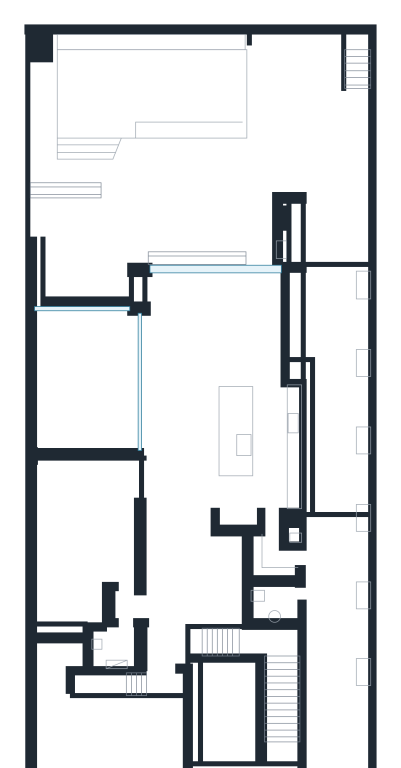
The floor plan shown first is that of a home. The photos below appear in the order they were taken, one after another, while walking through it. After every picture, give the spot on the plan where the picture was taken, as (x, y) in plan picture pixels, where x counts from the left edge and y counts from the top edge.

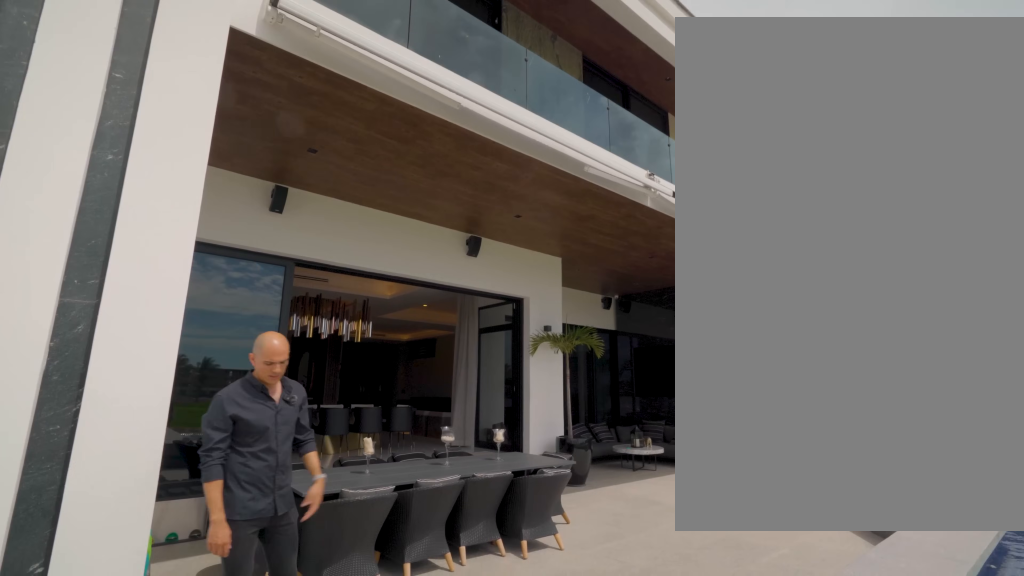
(273, 131)
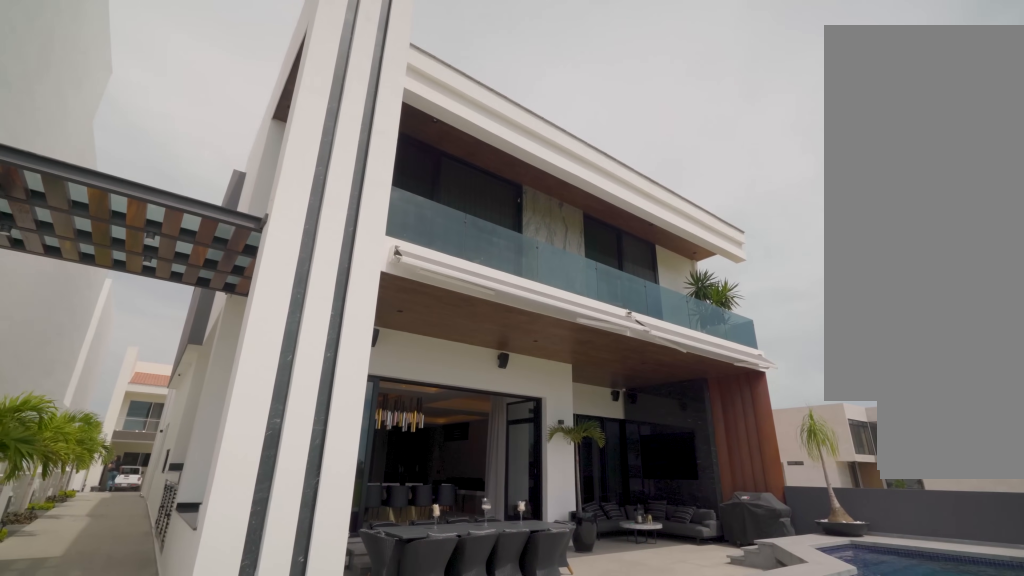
(317, 100)
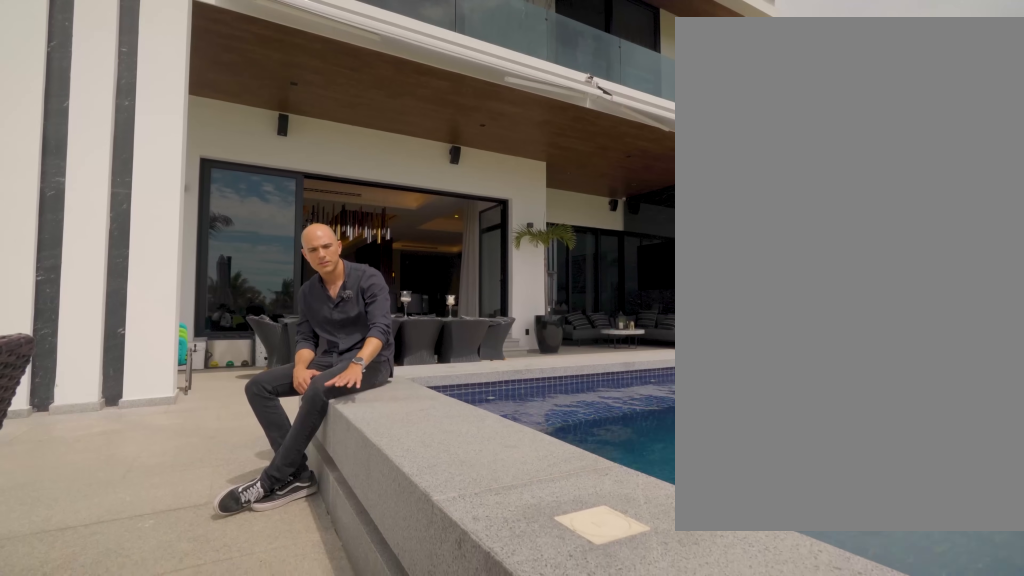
(277, 97)
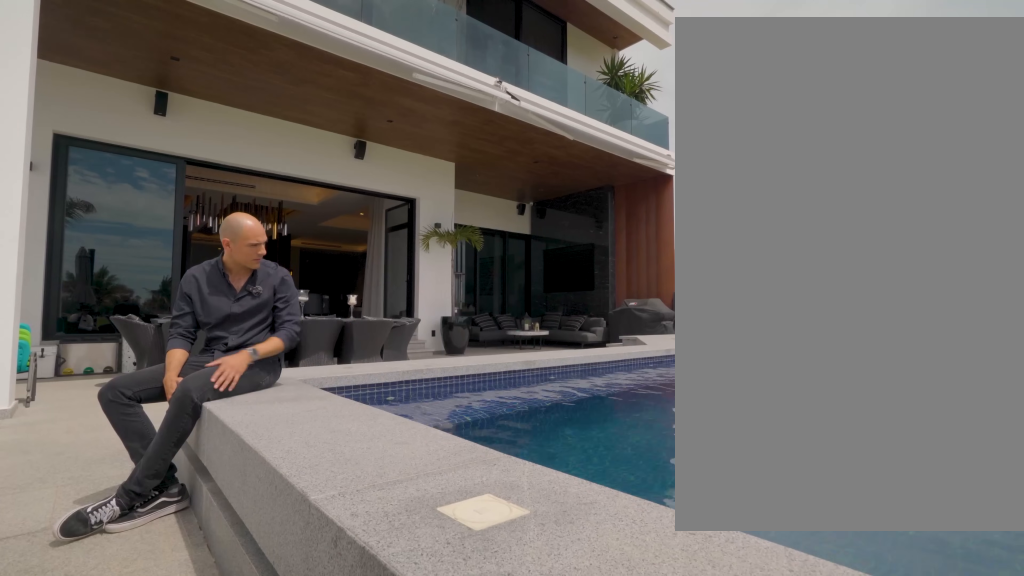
(277, 97)
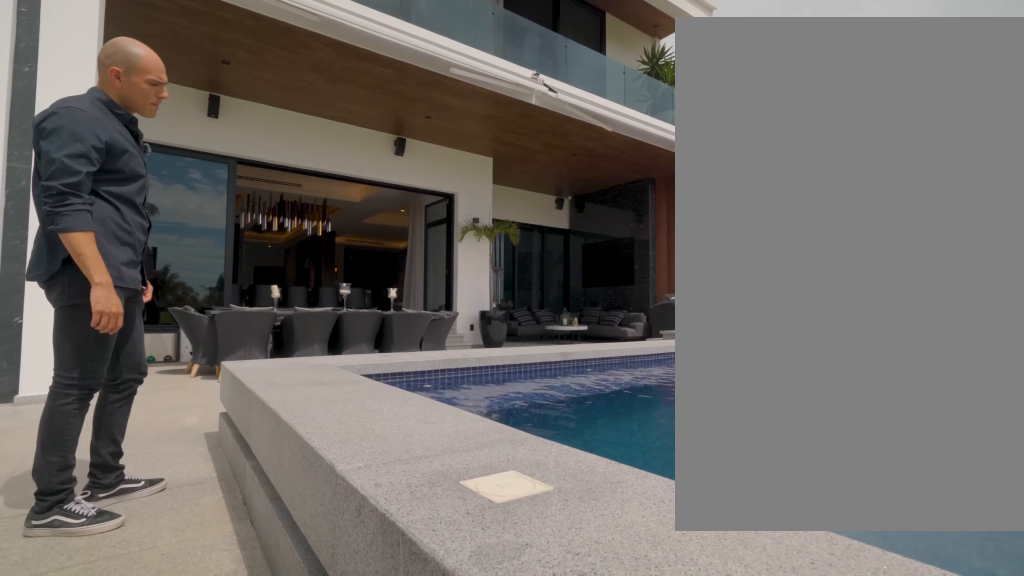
(277, 97)
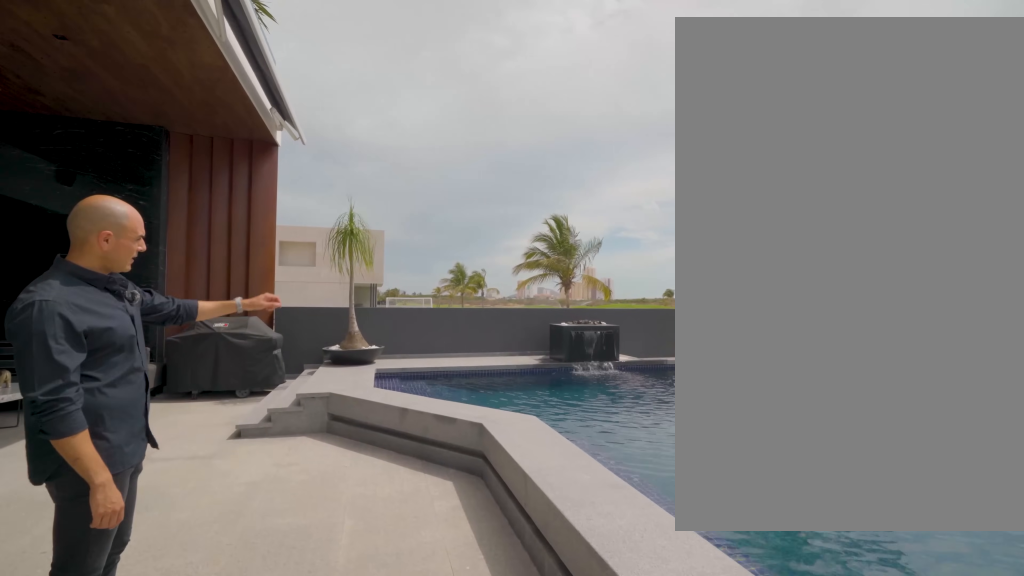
(155, 166)
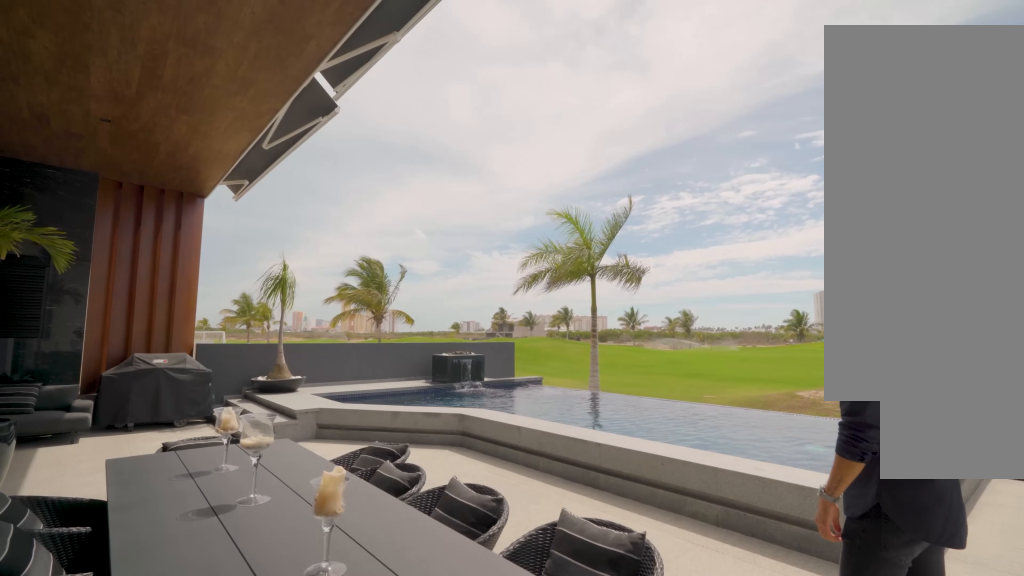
(252, 237)
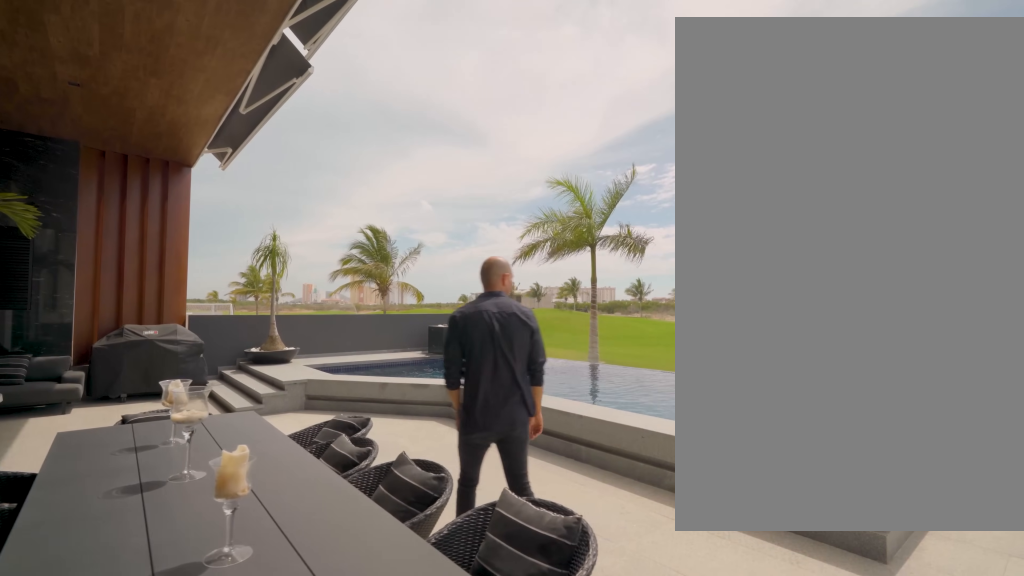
(257, 209)
